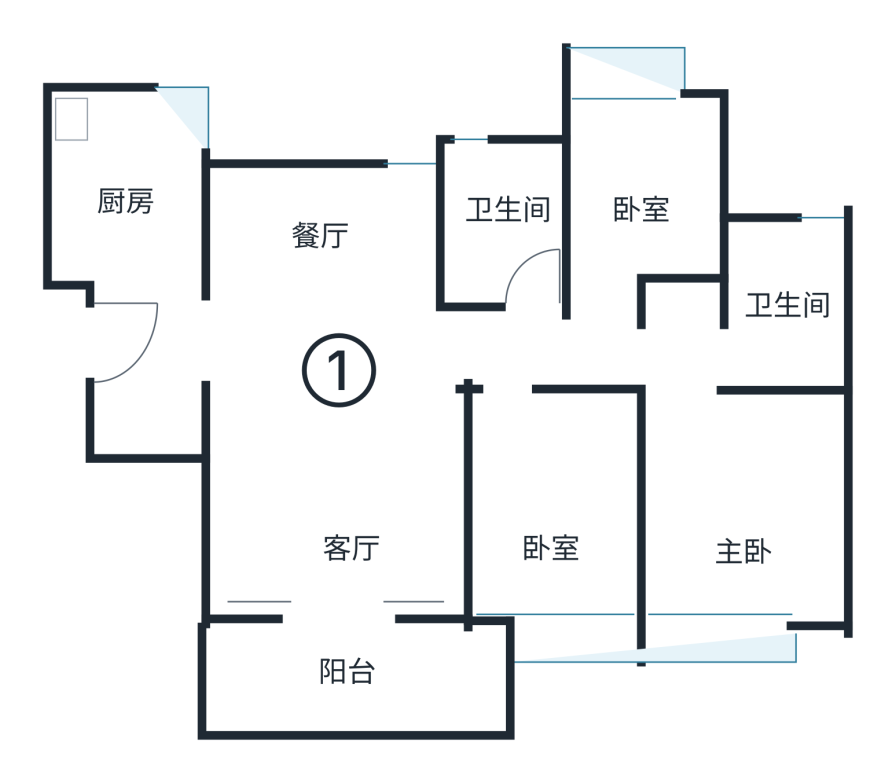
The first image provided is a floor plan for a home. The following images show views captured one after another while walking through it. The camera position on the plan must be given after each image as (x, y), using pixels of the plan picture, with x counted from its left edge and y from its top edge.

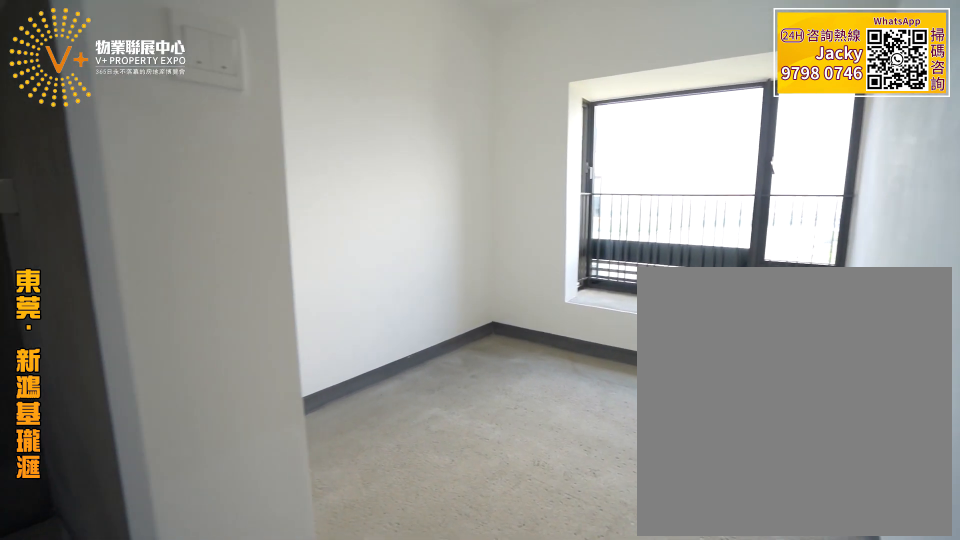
(689, 342)
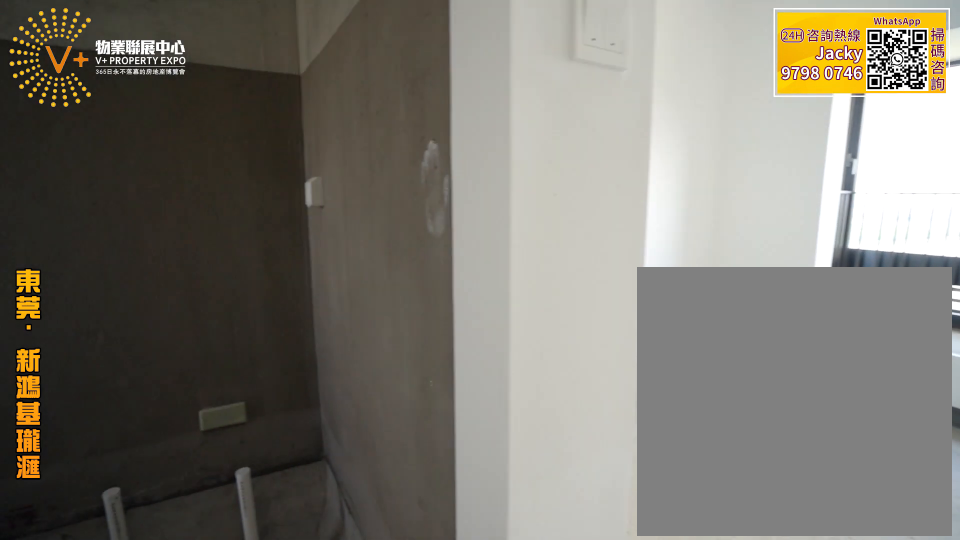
(709, 341)
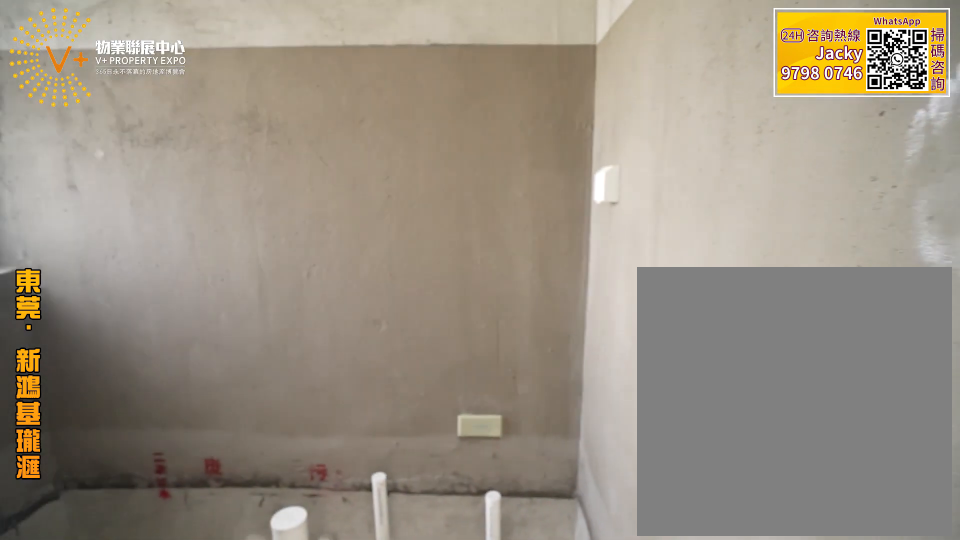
(725, 344)
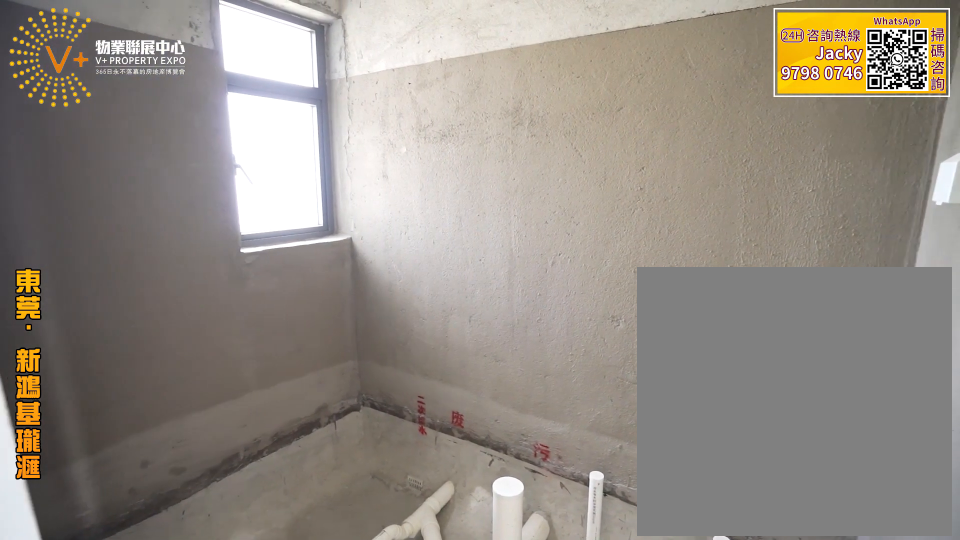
(748, 344)
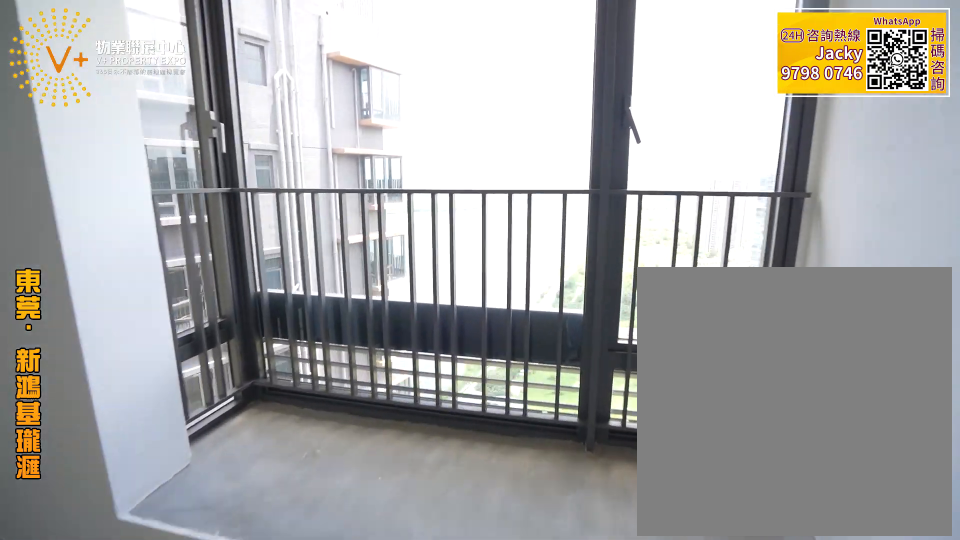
(738, 525)
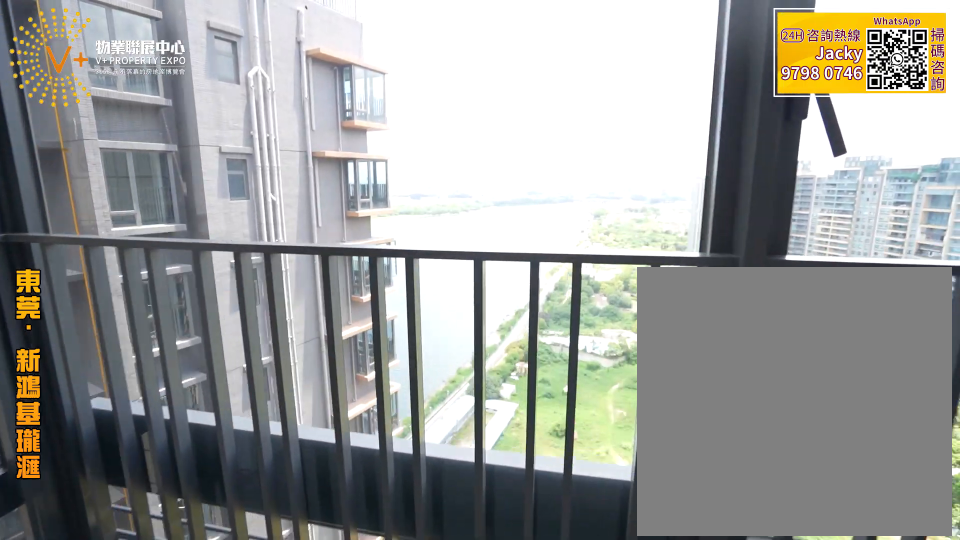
(737, 531)
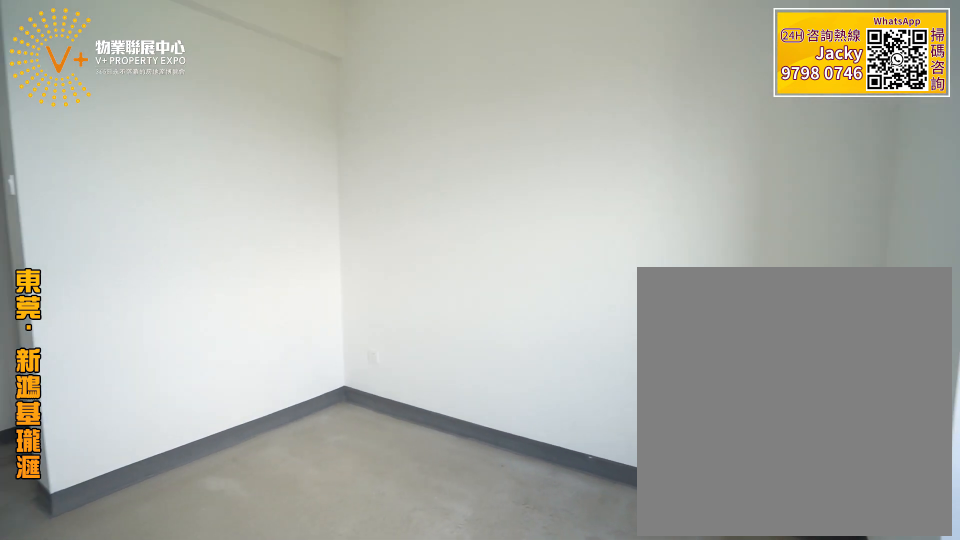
(734, 520)
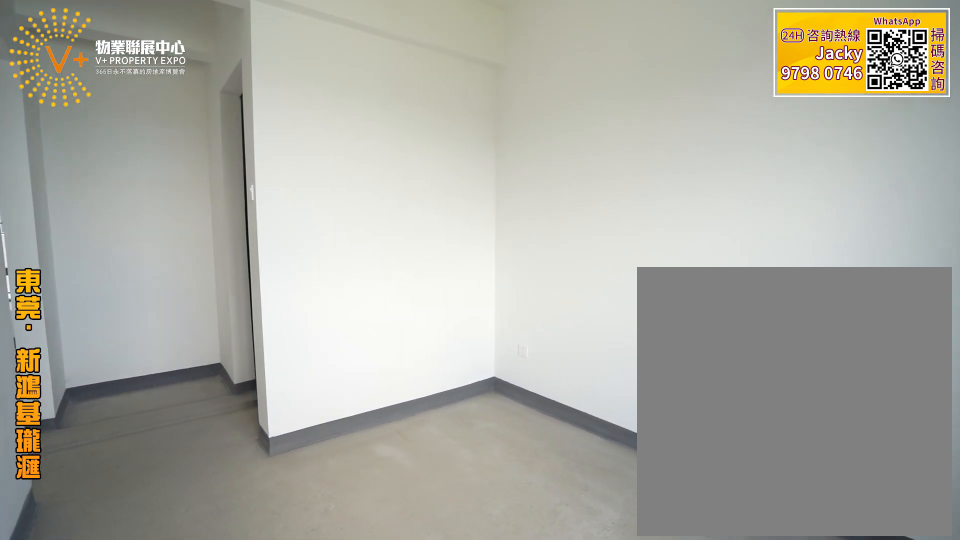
(734, 523)
